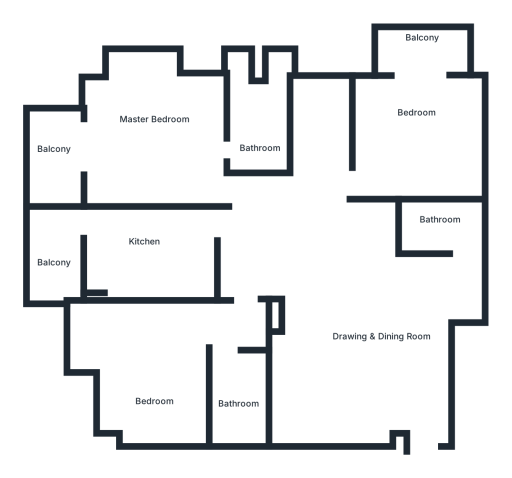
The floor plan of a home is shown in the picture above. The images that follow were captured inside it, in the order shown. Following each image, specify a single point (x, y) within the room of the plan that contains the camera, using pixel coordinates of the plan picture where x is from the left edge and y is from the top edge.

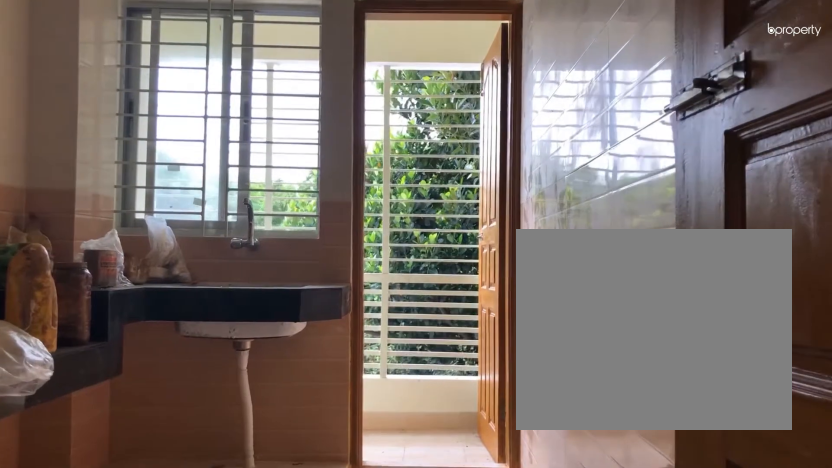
(147, 245)
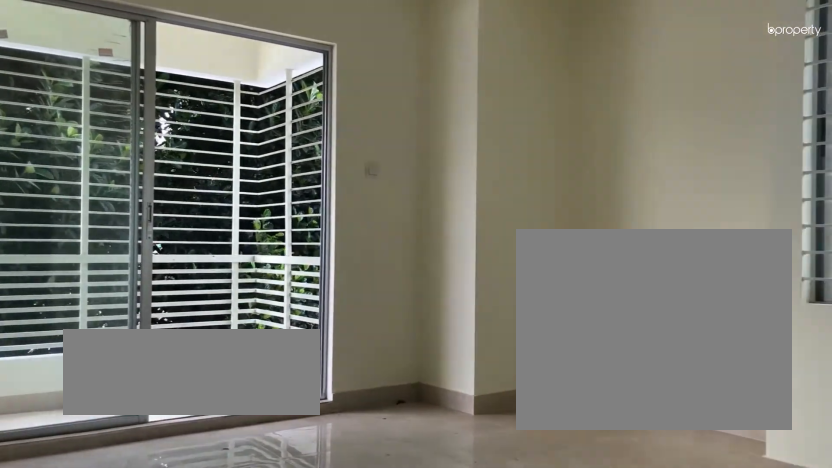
(155, 139)
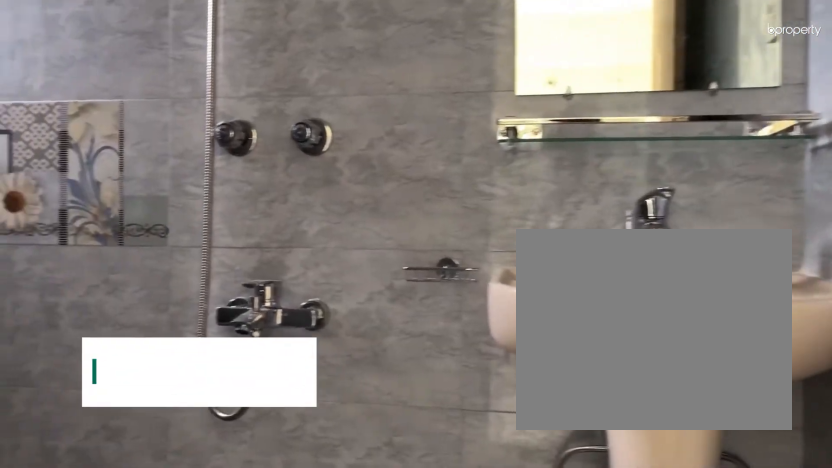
(250, 124)
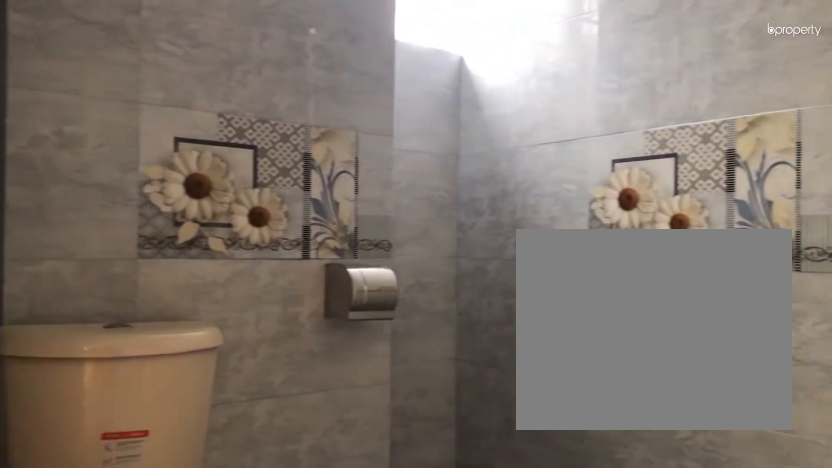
(250, 124)
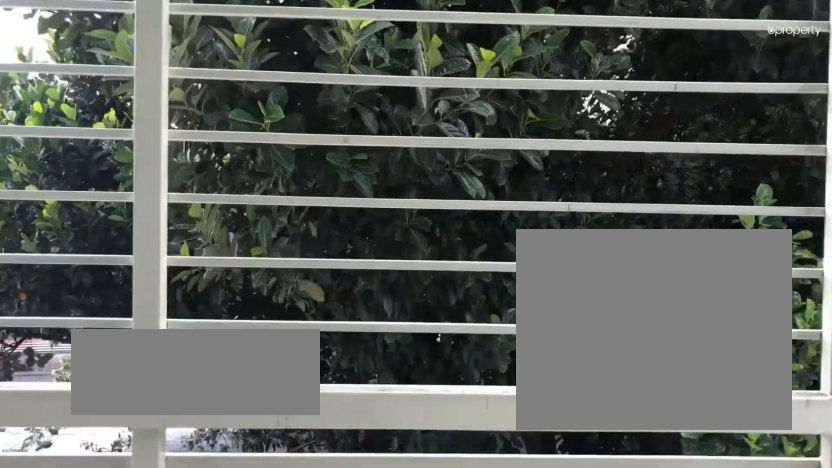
(59, 158)
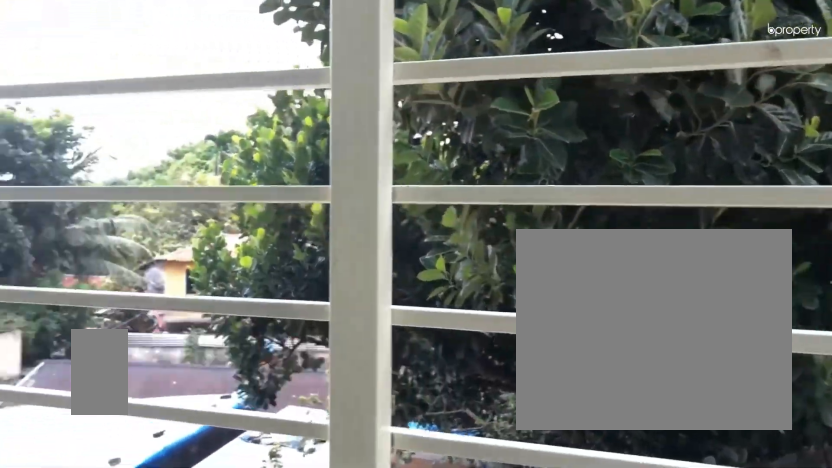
(59, 158)
